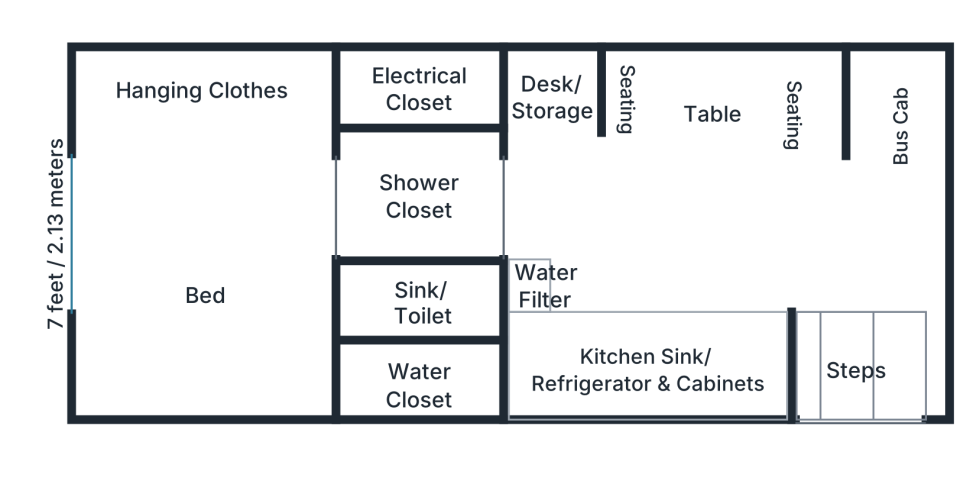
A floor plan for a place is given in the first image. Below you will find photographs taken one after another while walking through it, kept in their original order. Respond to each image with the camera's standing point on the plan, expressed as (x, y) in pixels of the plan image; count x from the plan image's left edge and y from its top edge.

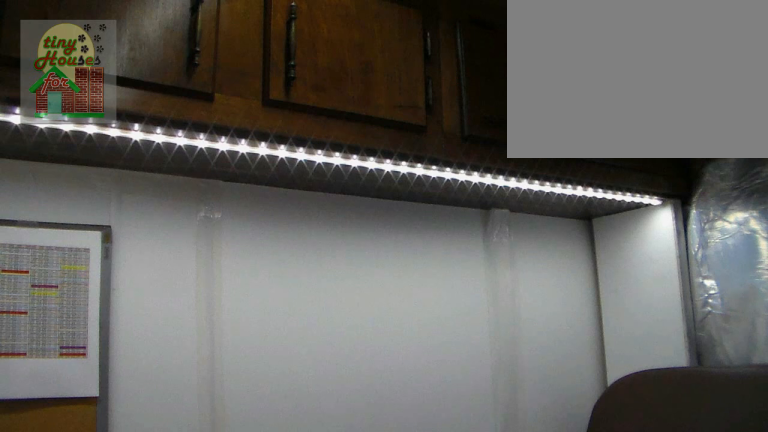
(640, 231)
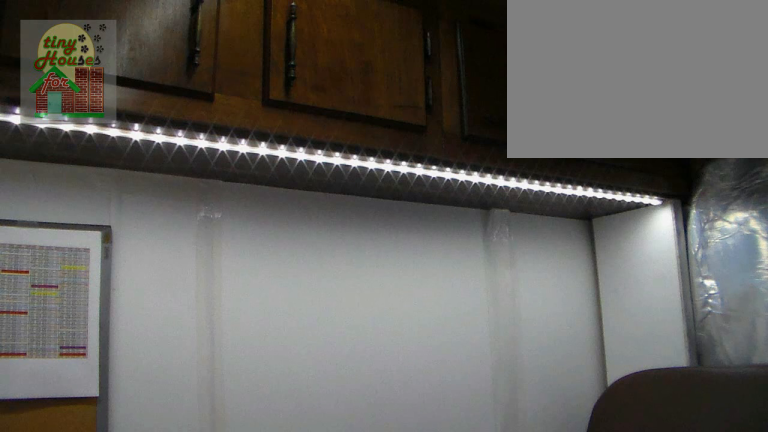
(640, 227)
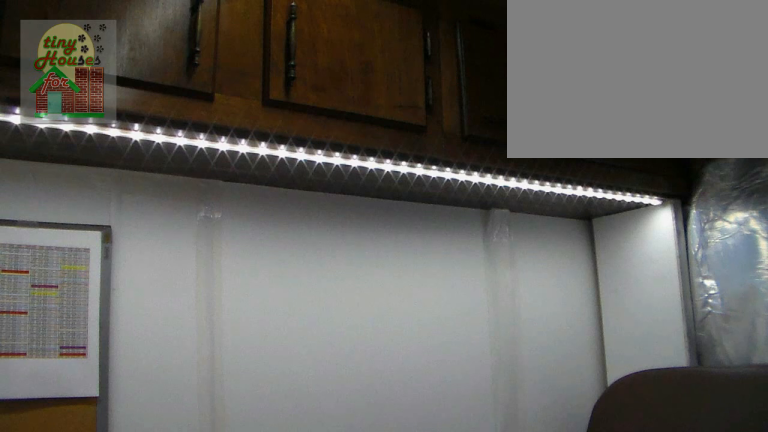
(640, 227)
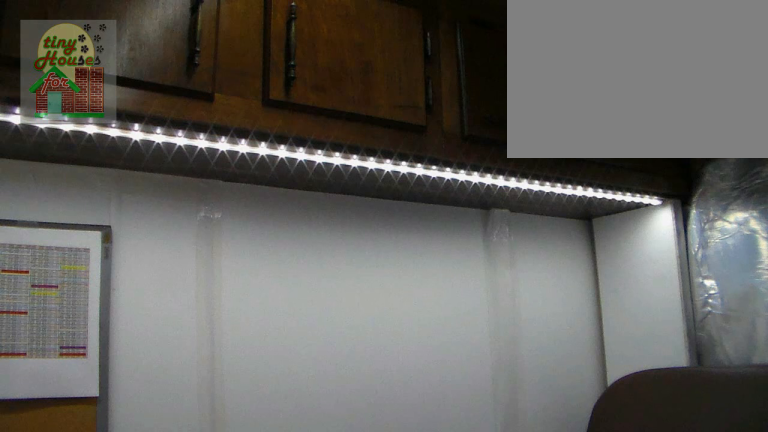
(640, 229)
